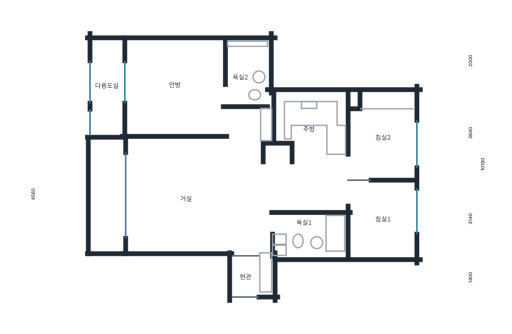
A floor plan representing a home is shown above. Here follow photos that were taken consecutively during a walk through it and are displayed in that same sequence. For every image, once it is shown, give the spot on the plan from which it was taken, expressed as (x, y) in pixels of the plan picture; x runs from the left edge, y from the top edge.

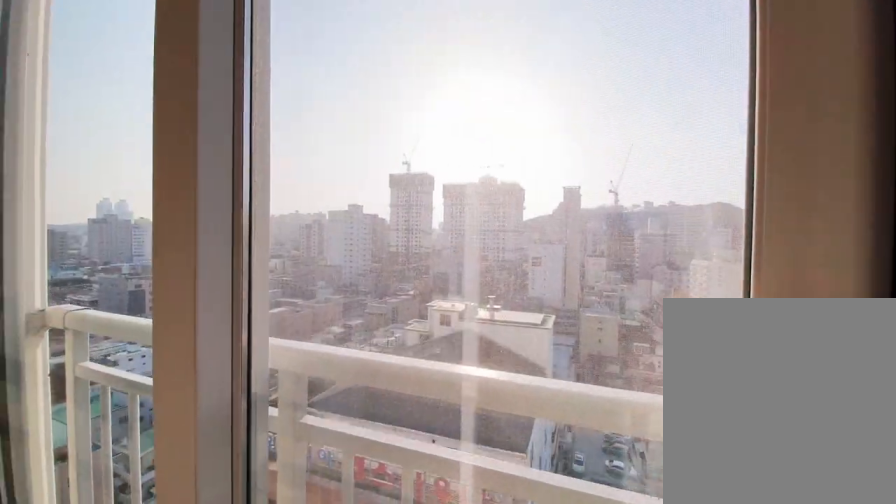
(120, 99)
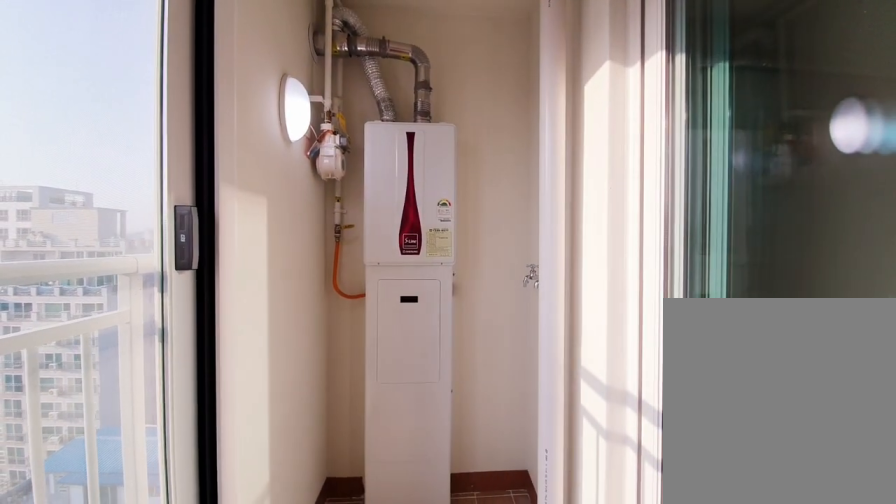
(120, 99)
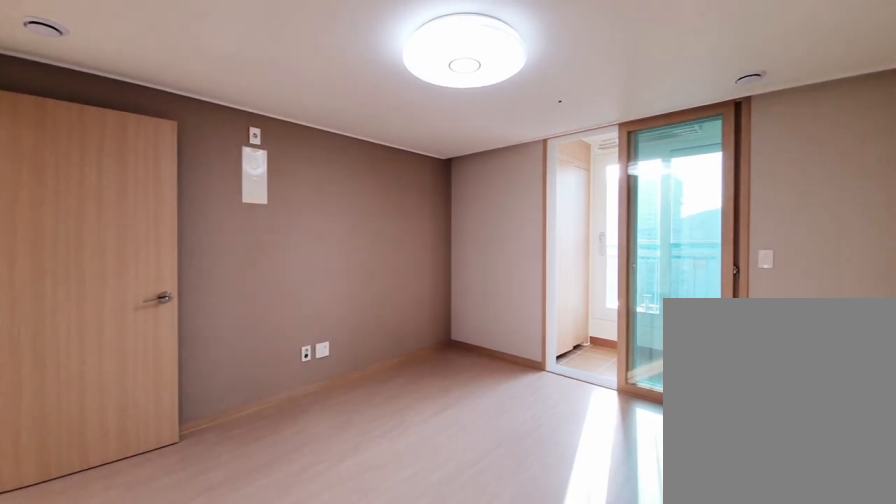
(167, 107)
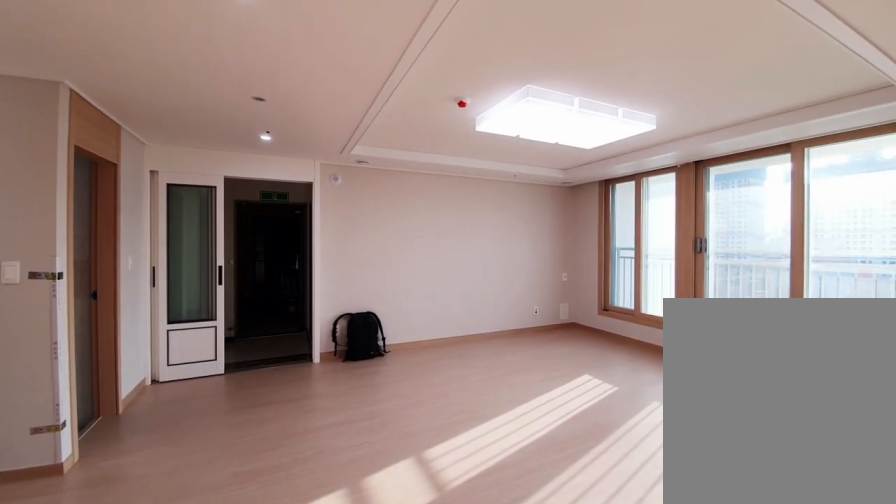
(241, 132)
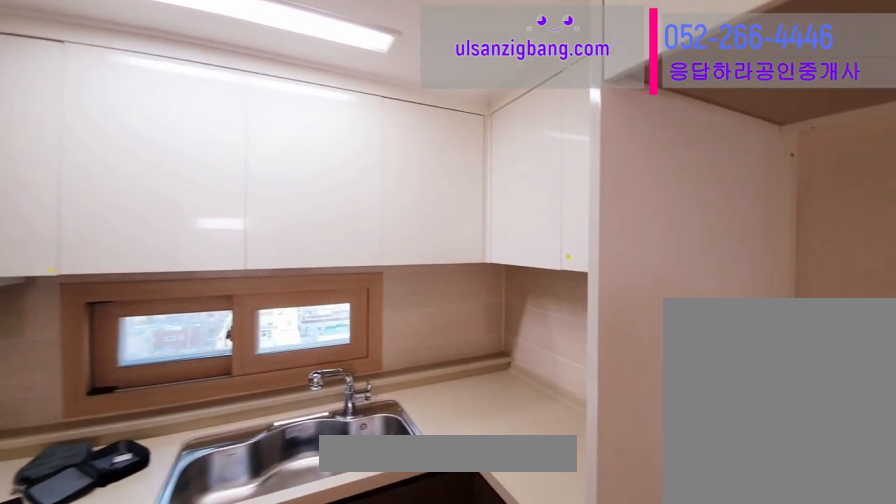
(311, 134)
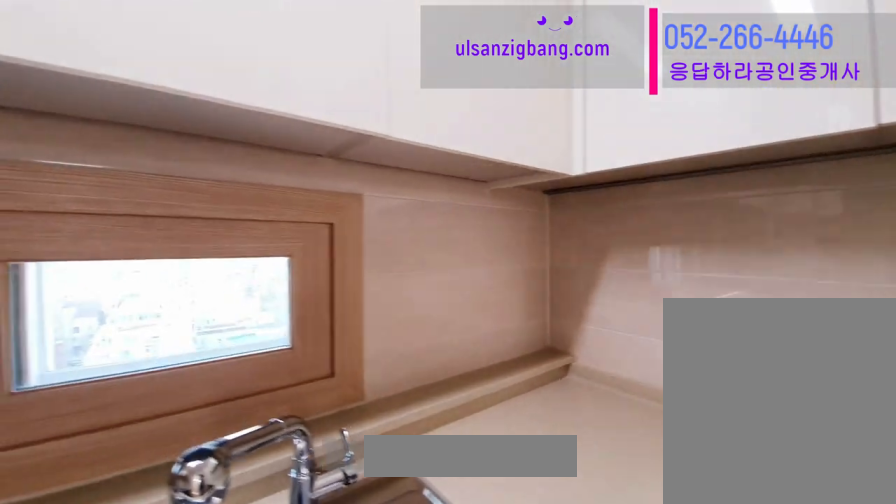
(313, 135)
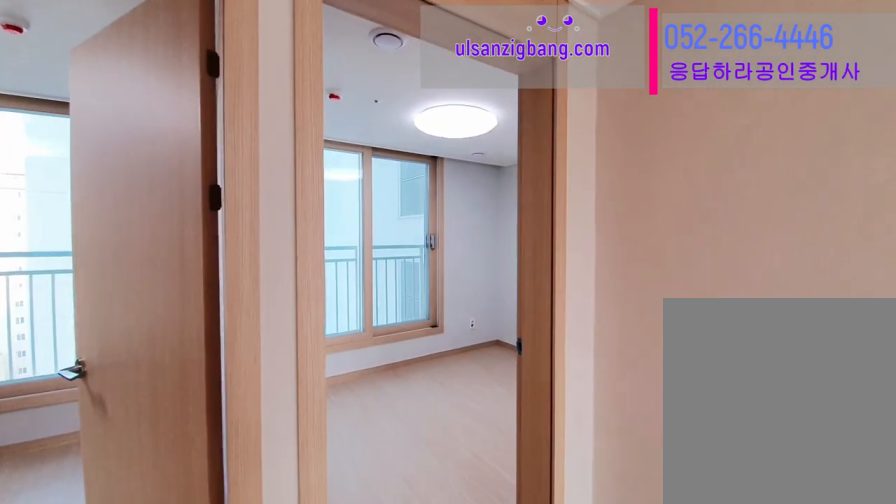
(313, 135)
